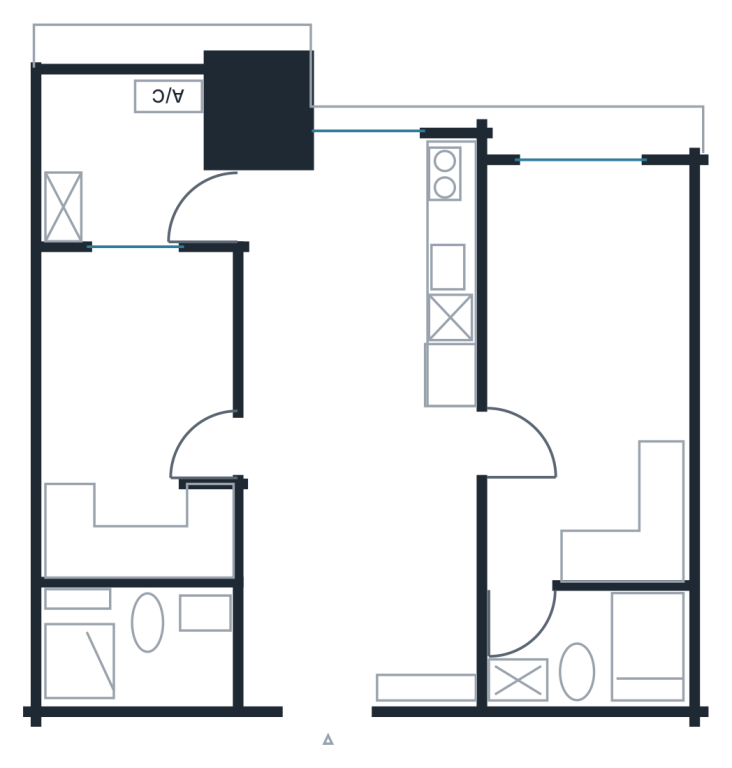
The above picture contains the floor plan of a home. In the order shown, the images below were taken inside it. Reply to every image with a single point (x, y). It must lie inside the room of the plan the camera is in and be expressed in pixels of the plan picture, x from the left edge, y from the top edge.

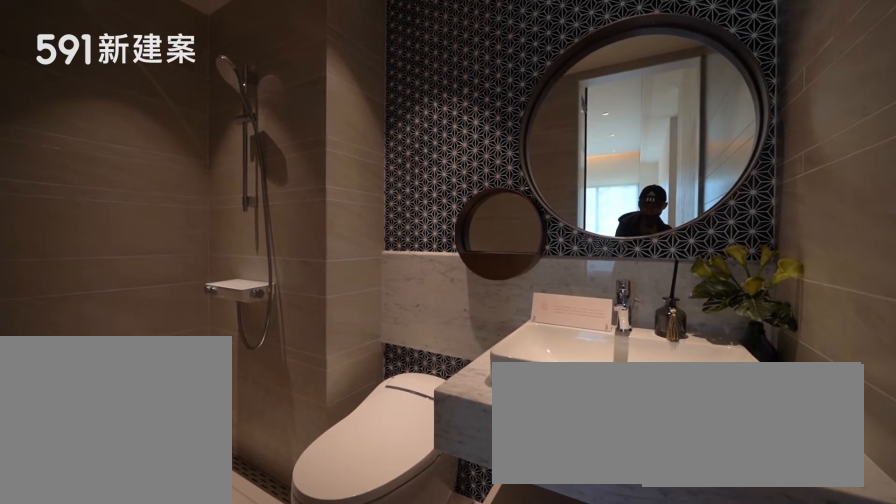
(588, 642)
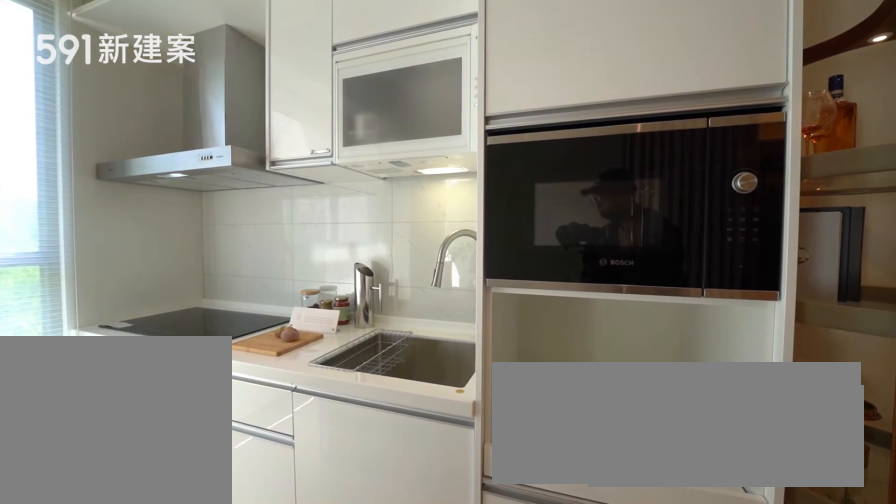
(433, 277)
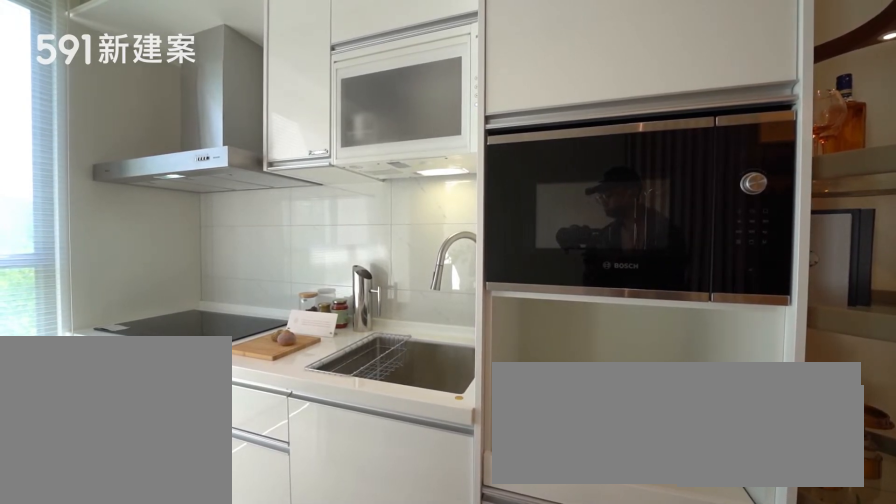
(433, 277)
